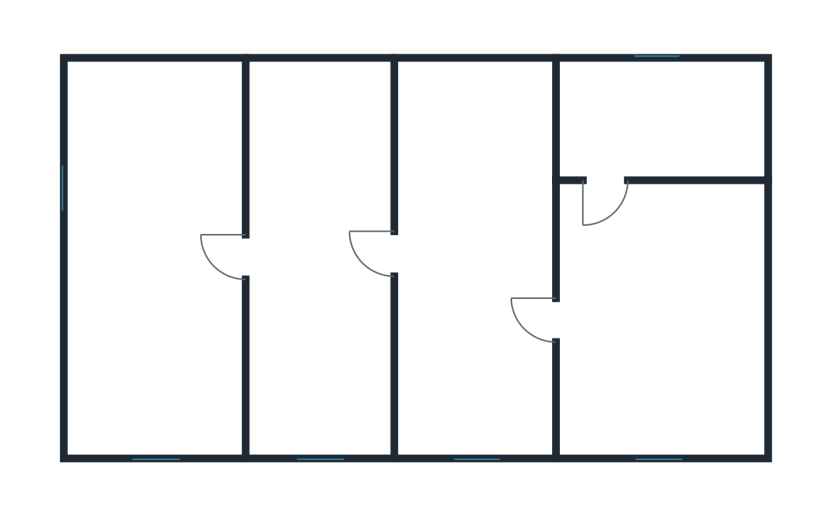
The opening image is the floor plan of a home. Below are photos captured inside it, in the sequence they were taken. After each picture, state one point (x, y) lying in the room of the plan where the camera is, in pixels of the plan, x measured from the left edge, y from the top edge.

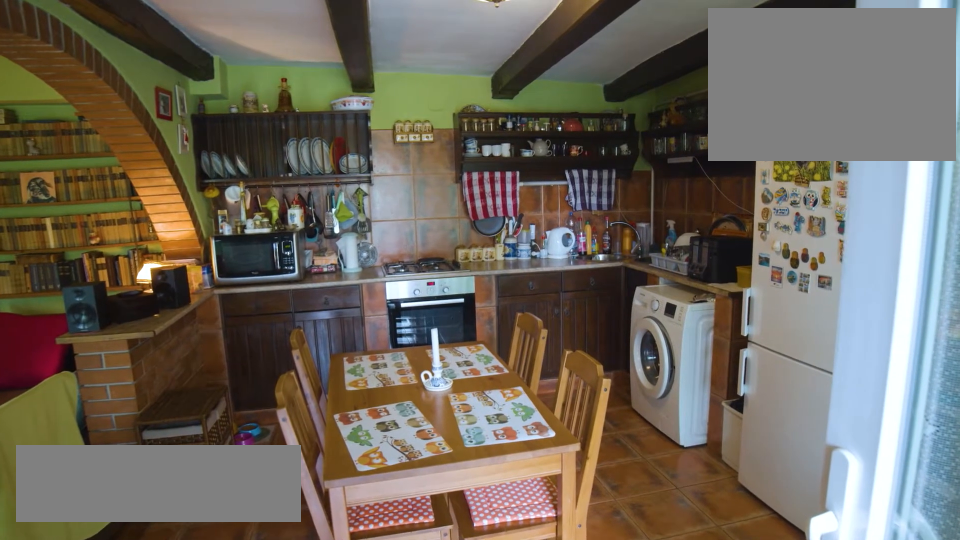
(471, 255)
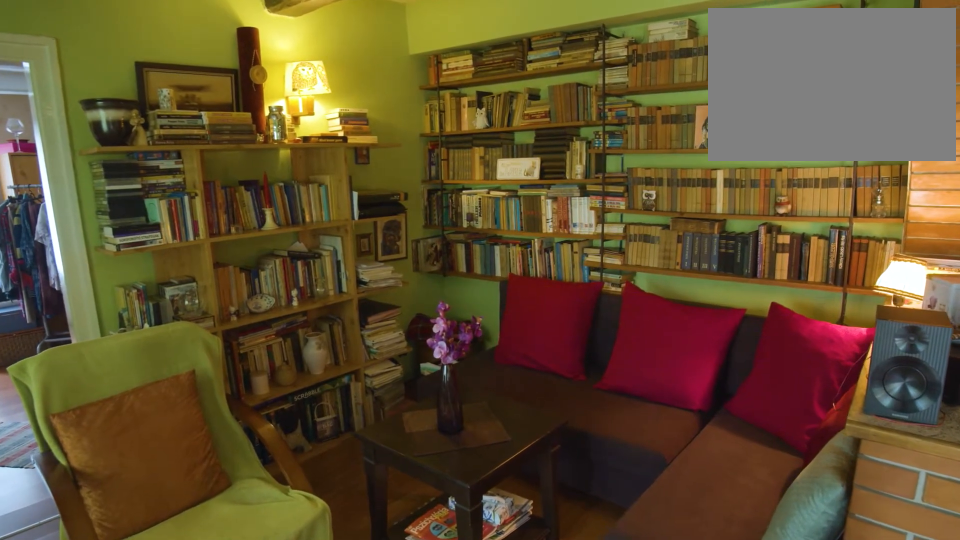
(321, 253)
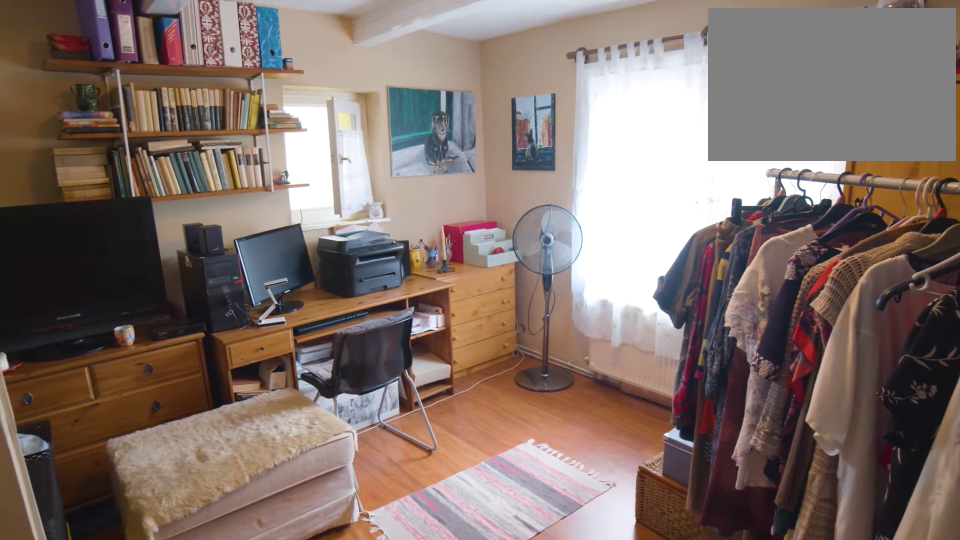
(159, 255)
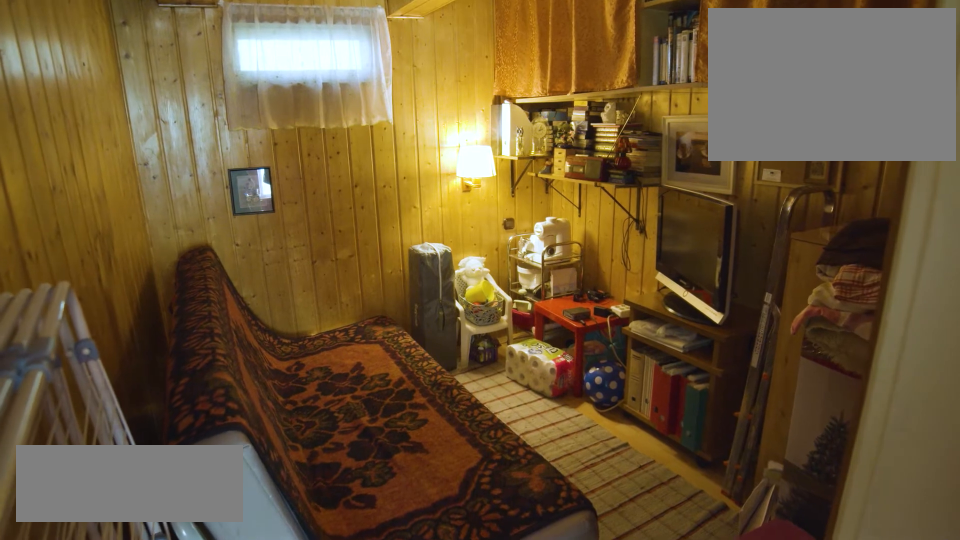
(665, 118)
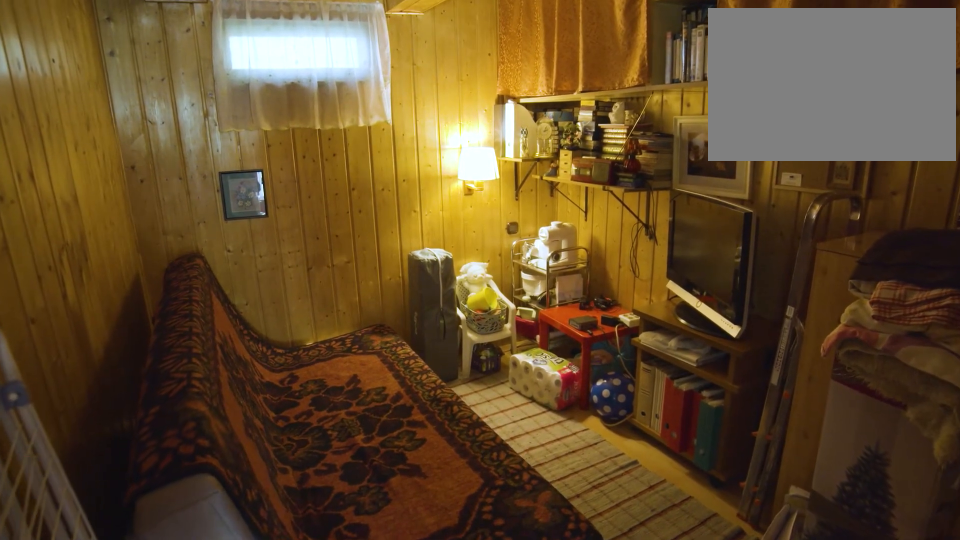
(665, 118)
